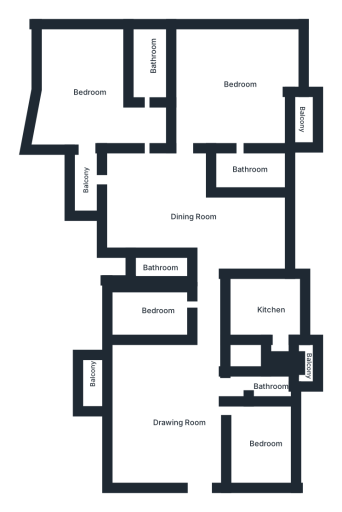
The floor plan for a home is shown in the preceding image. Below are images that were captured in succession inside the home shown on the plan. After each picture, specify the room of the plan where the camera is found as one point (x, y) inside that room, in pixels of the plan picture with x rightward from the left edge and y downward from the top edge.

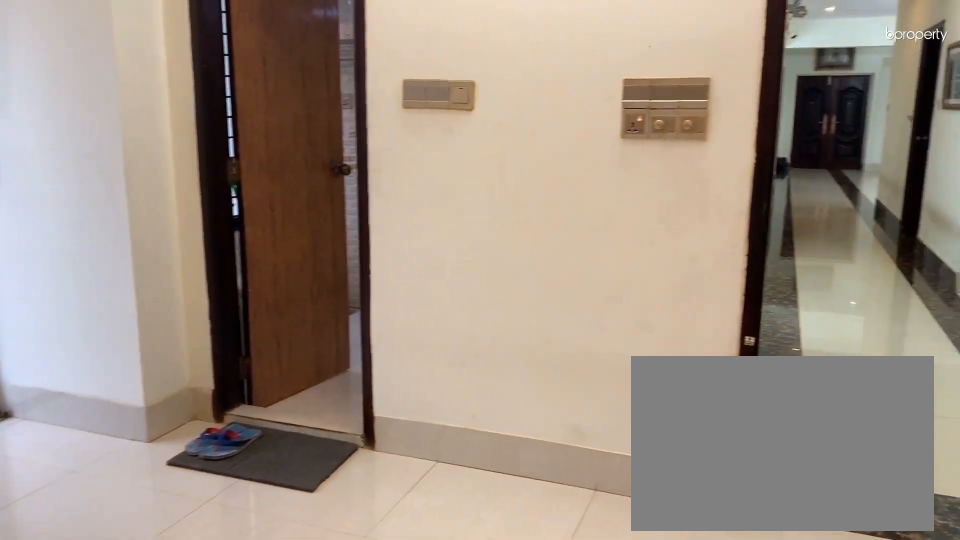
(237, 84)
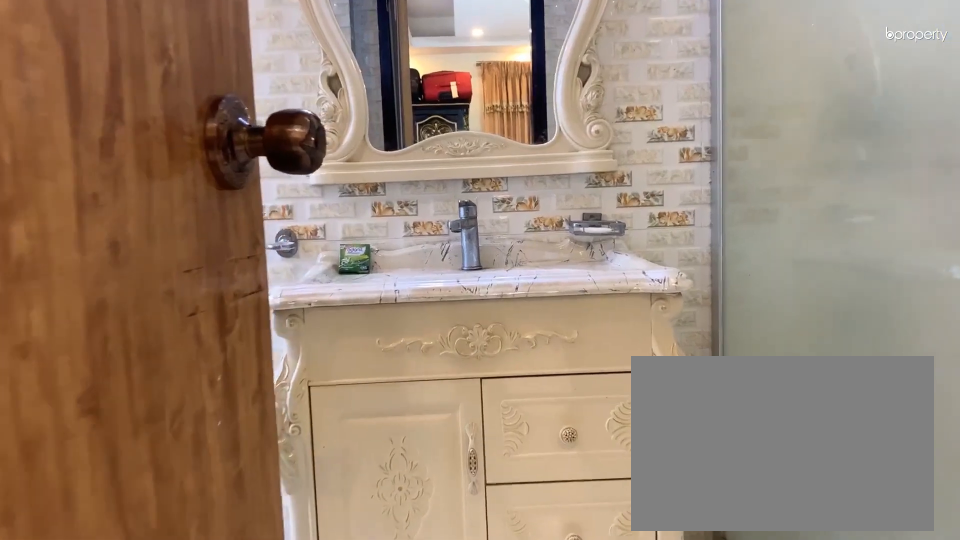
(250, 169)
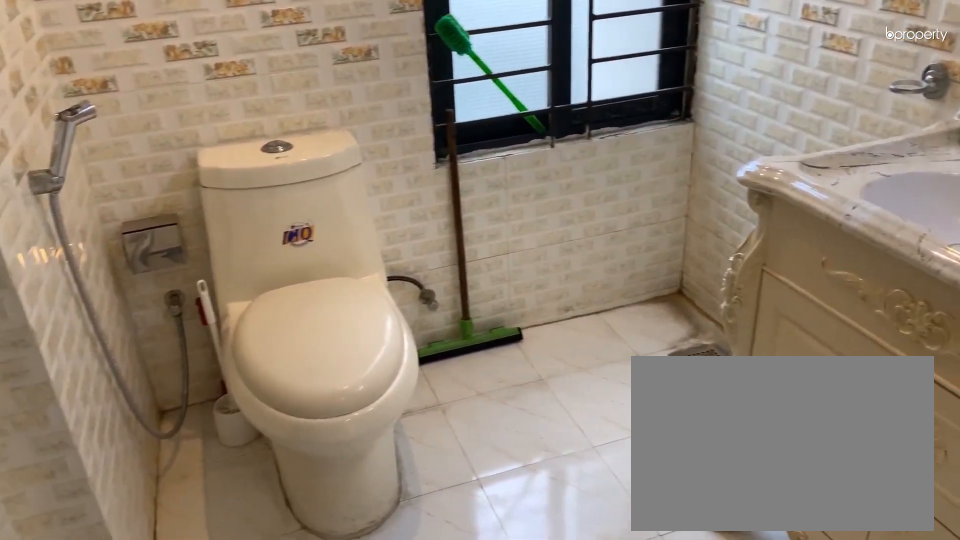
(250, 169)
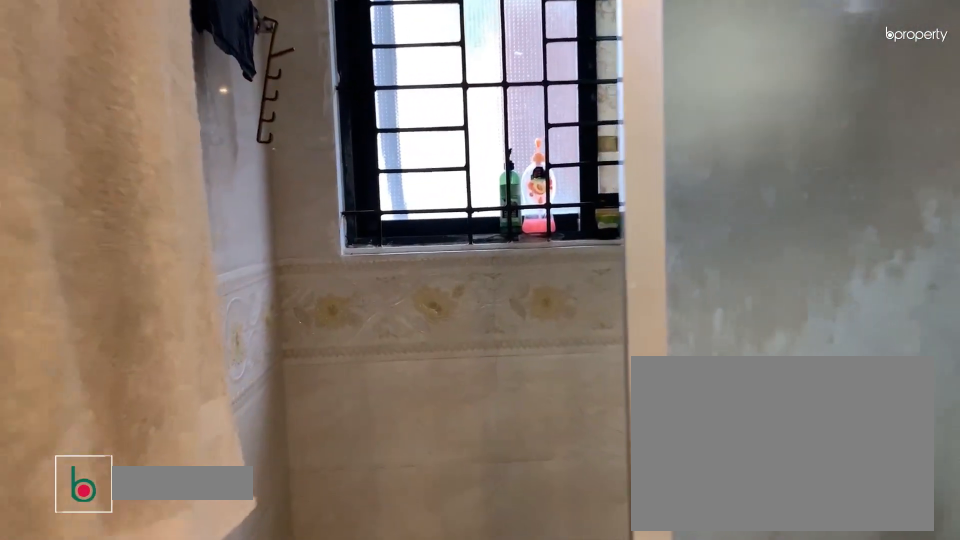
(150, 64)
